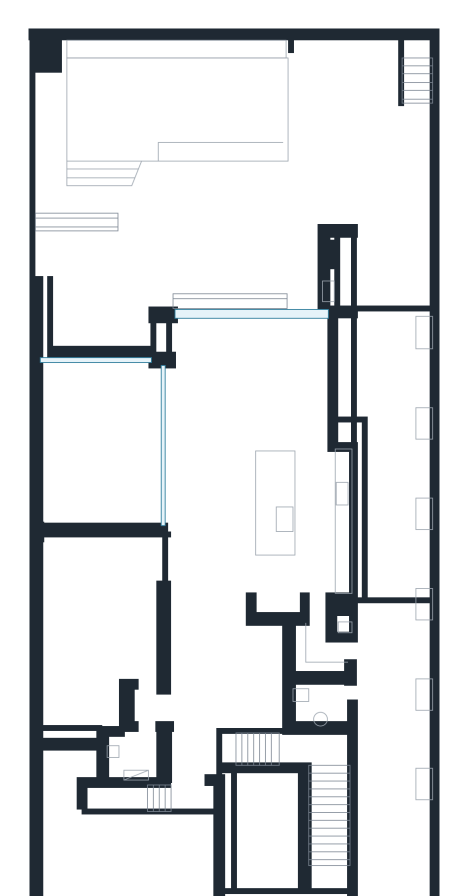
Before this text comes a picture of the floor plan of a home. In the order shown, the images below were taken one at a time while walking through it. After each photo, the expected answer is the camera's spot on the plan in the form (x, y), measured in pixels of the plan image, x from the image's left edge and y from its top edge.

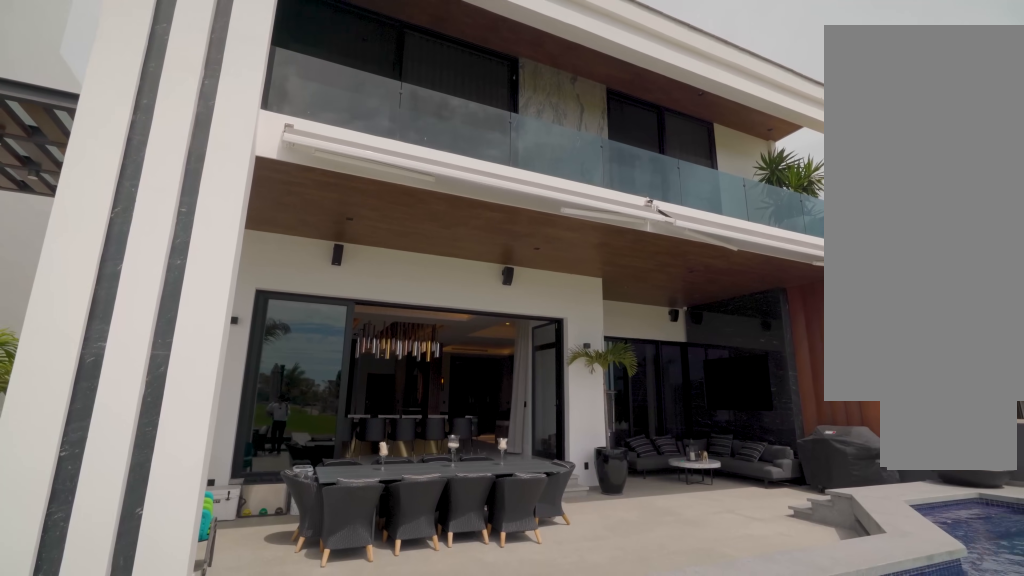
(317, 146)
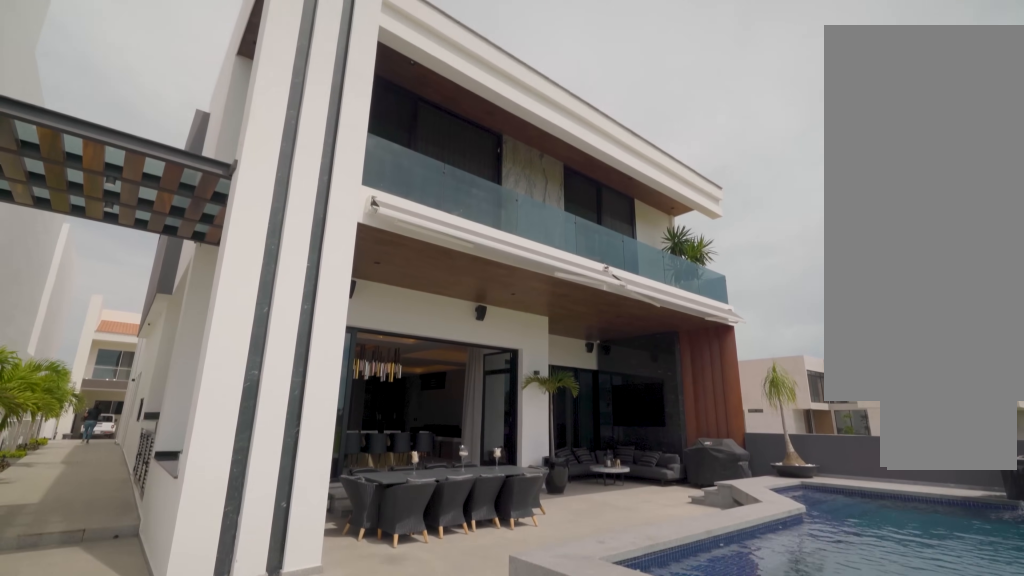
(370, 117)
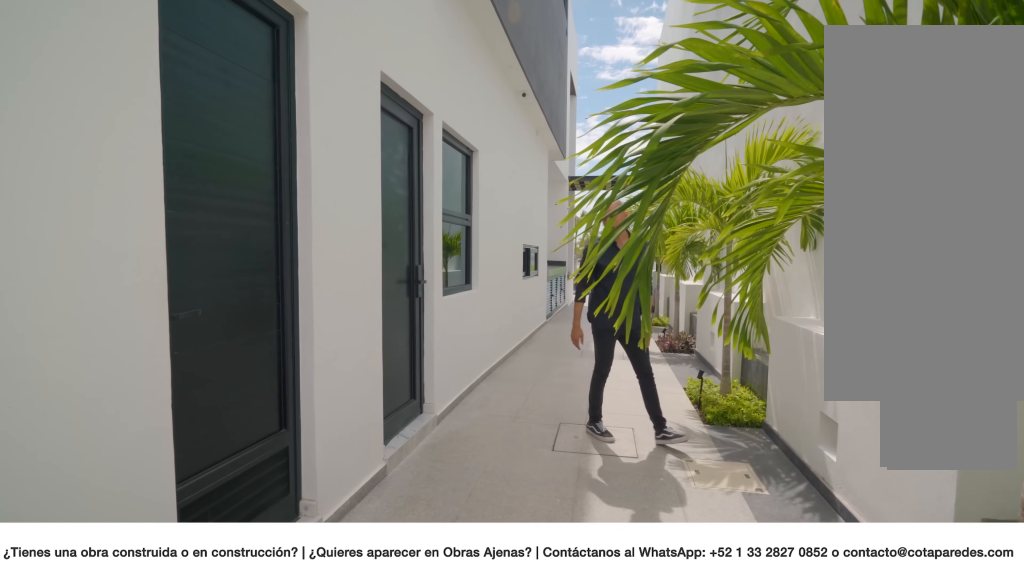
(394, 754)
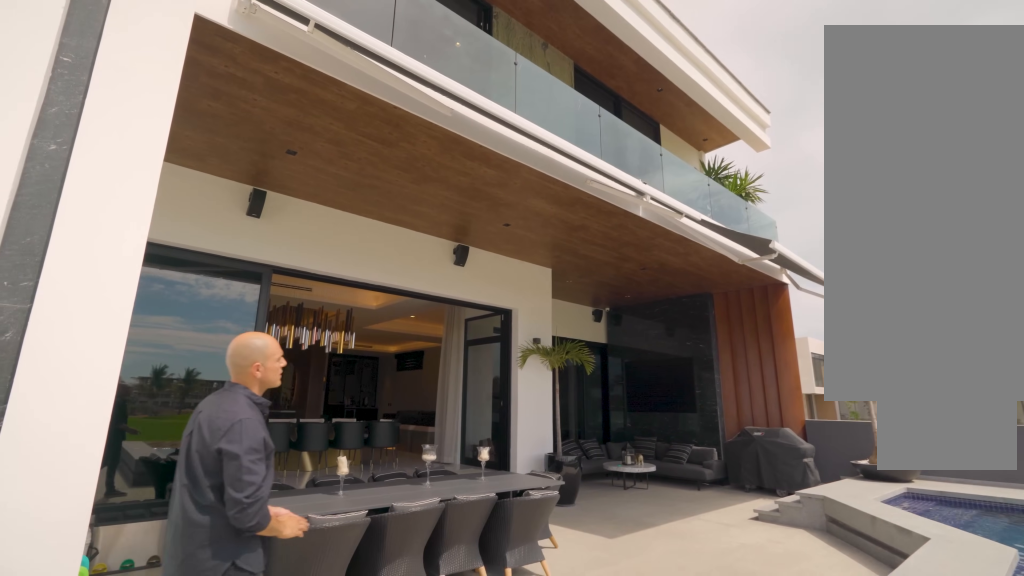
(306, 231)
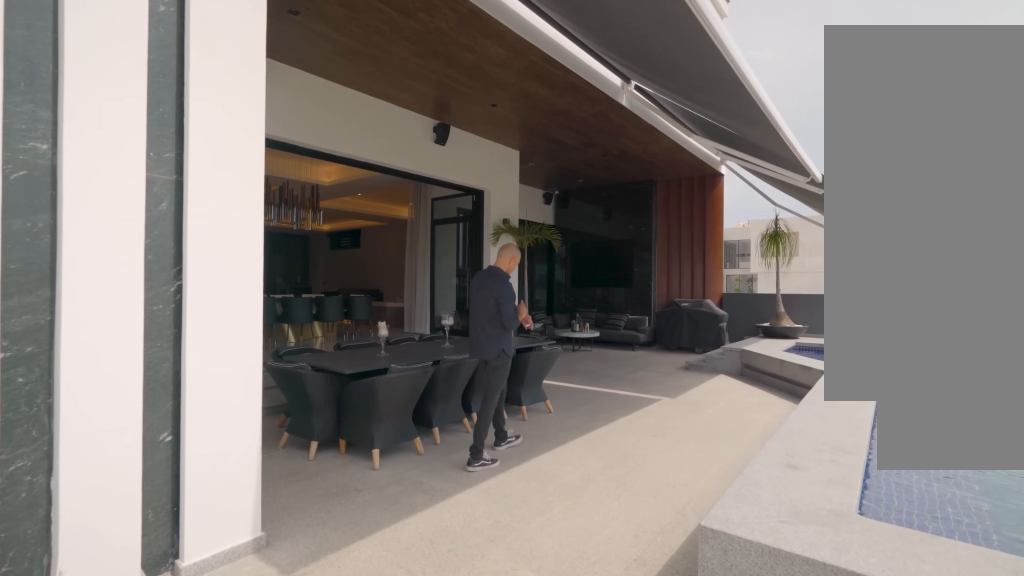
(326, 152)
